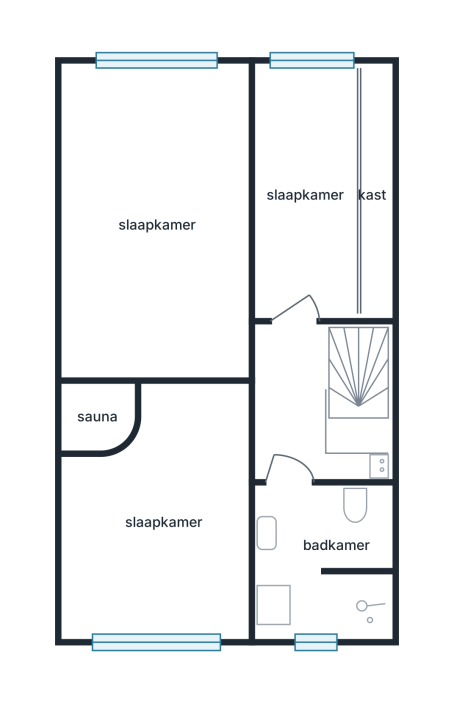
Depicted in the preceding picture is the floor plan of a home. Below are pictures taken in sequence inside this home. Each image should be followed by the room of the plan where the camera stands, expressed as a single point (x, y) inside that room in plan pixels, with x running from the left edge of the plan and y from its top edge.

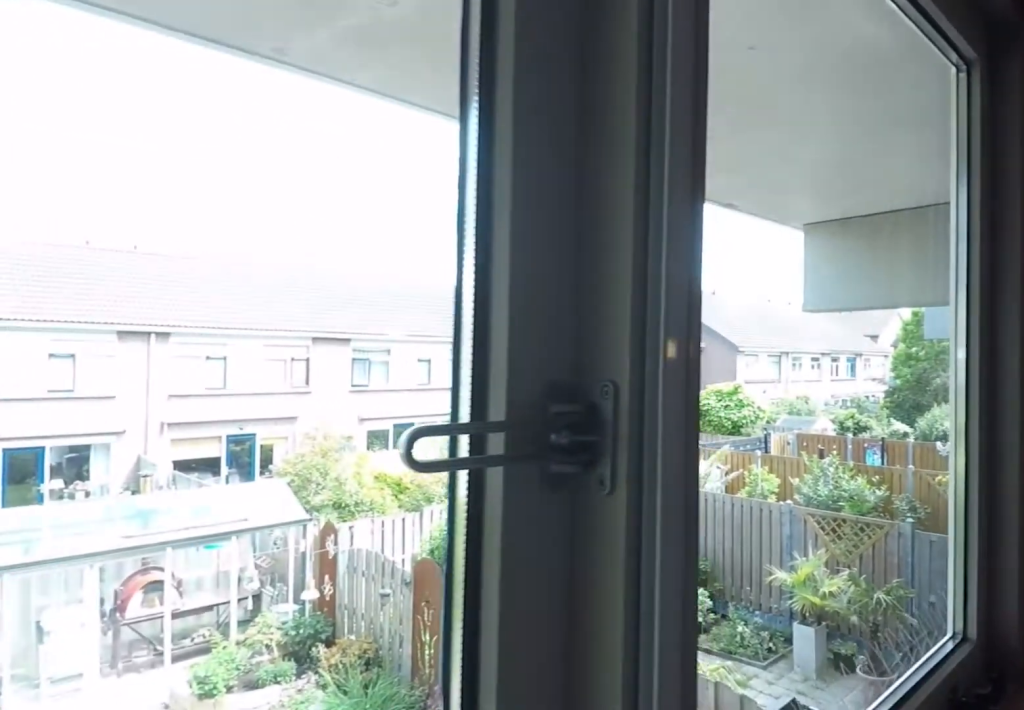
(106, 171)
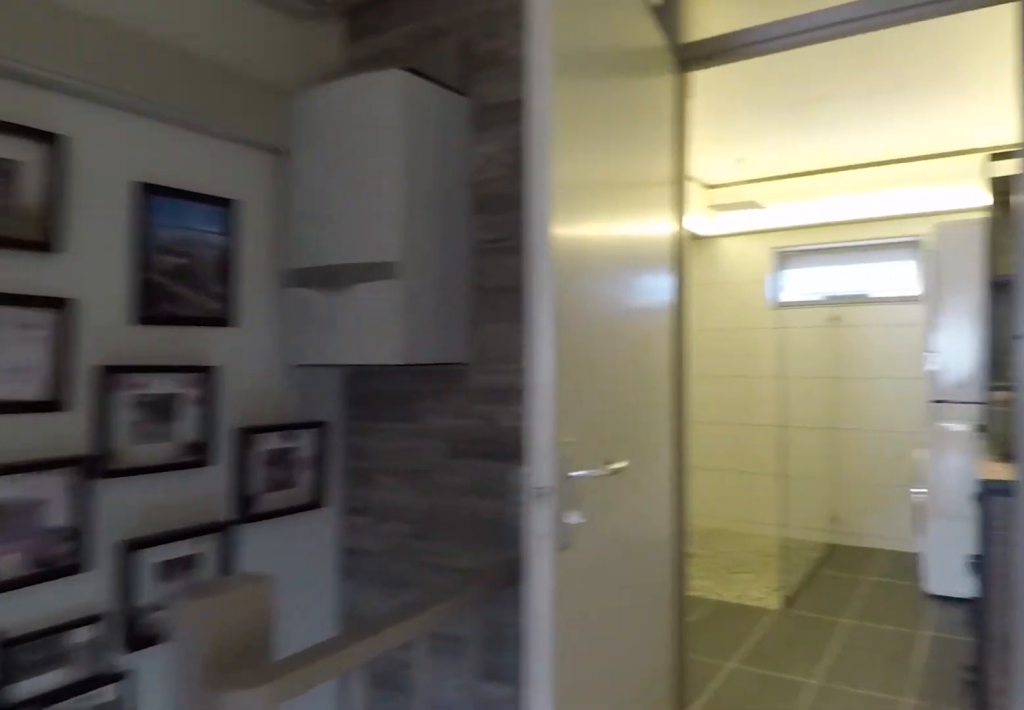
(297, 407)
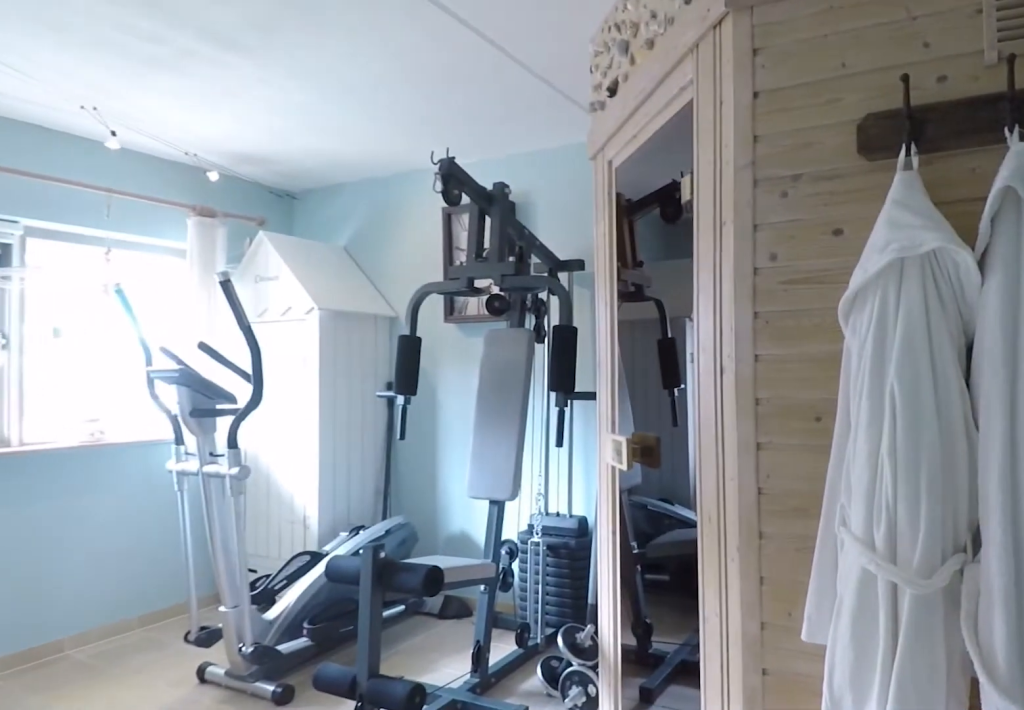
(163, 520)
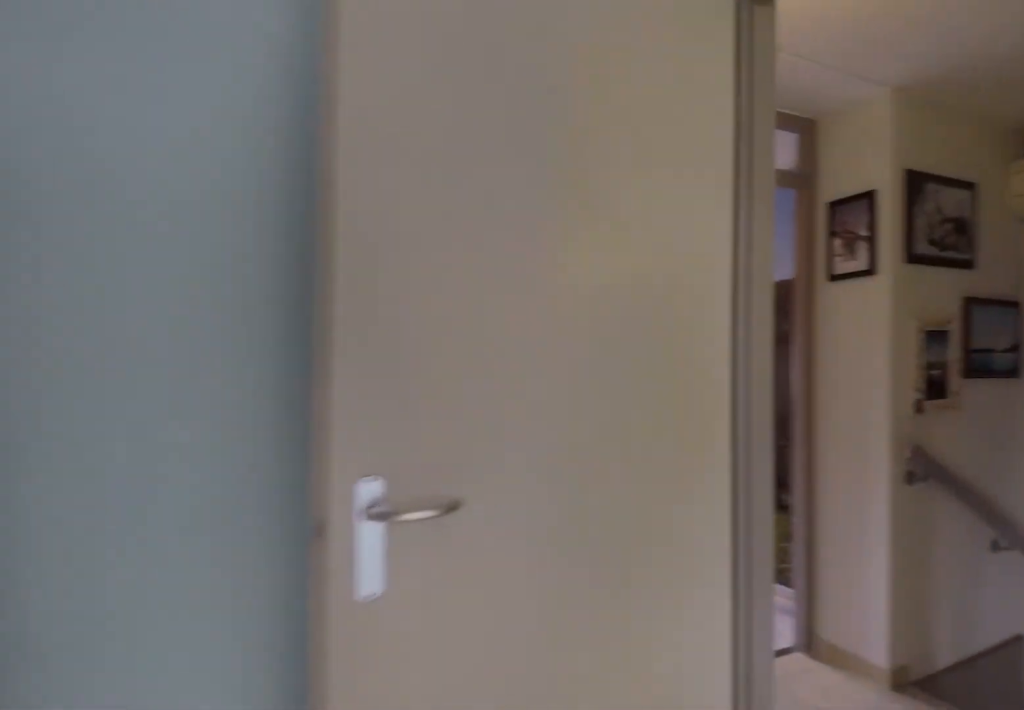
(163, 520)
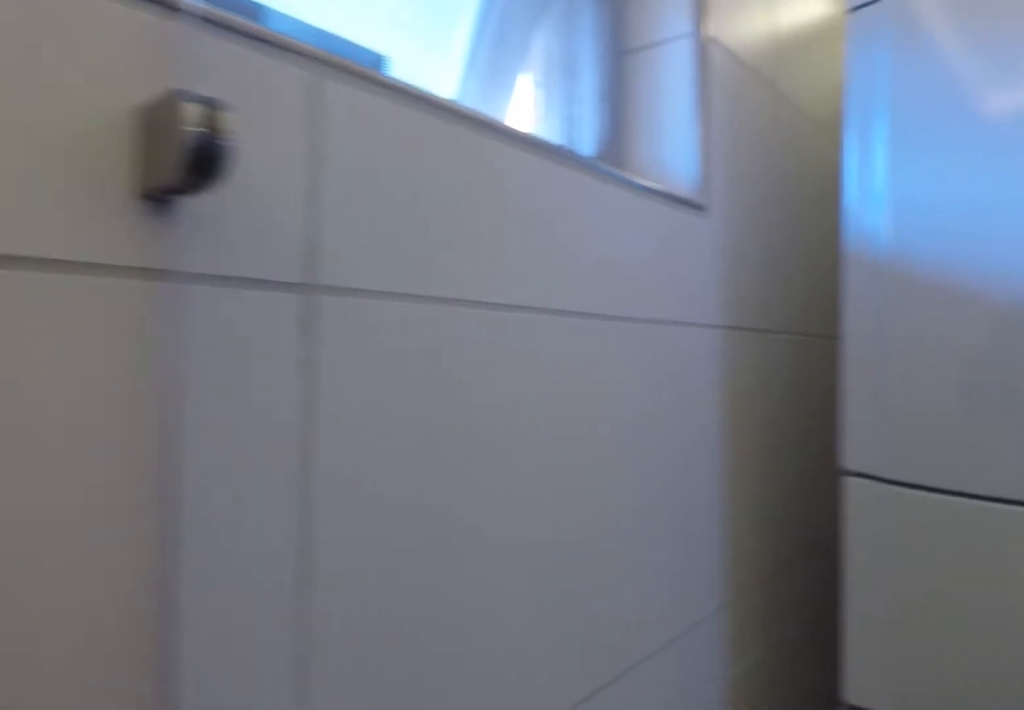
(320, 559)
